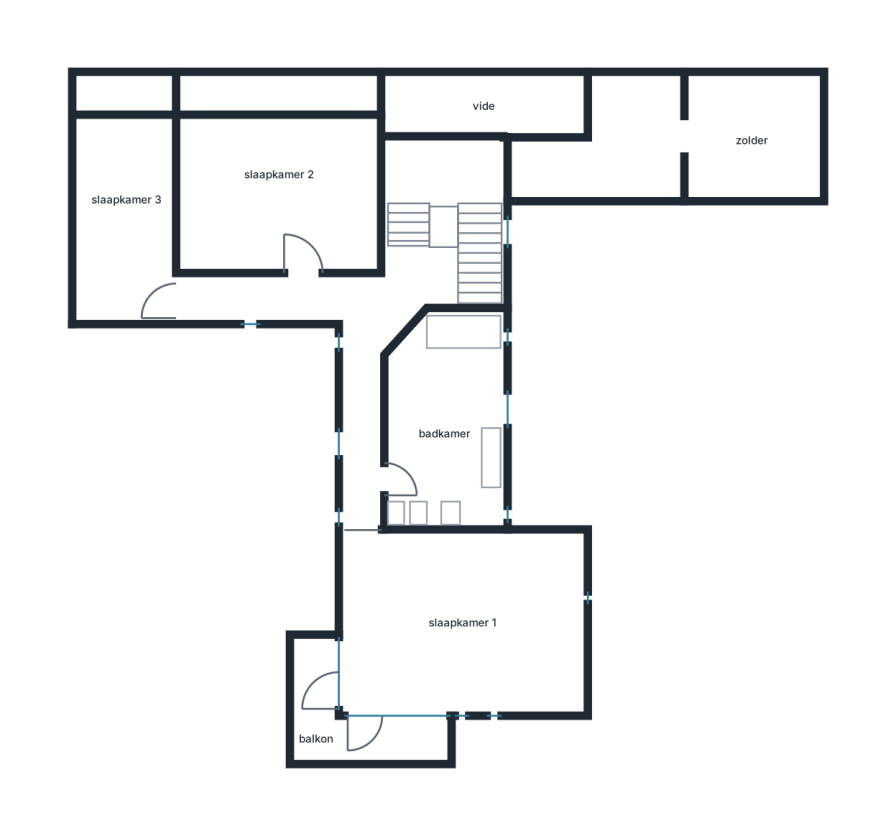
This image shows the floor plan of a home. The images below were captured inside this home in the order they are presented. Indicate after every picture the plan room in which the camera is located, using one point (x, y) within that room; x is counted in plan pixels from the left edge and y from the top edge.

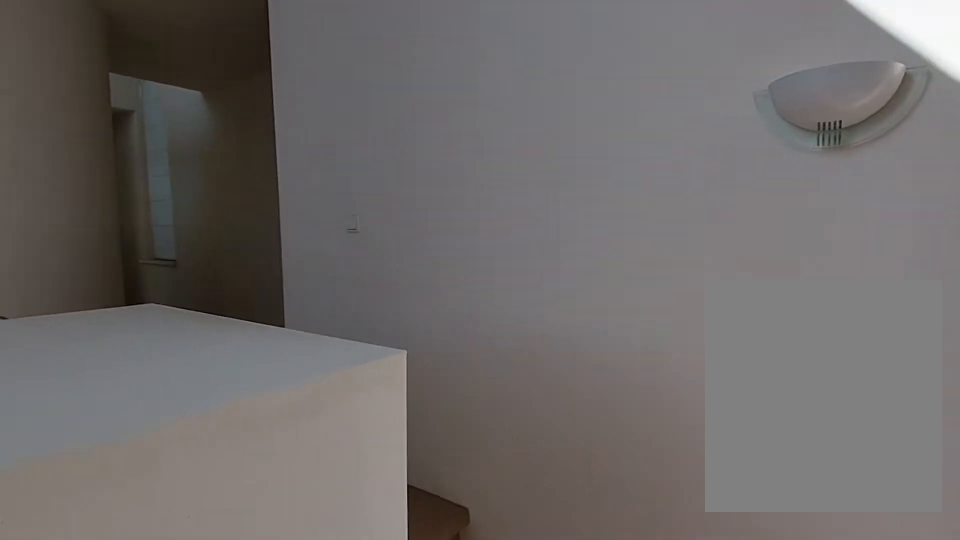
(373, 289)
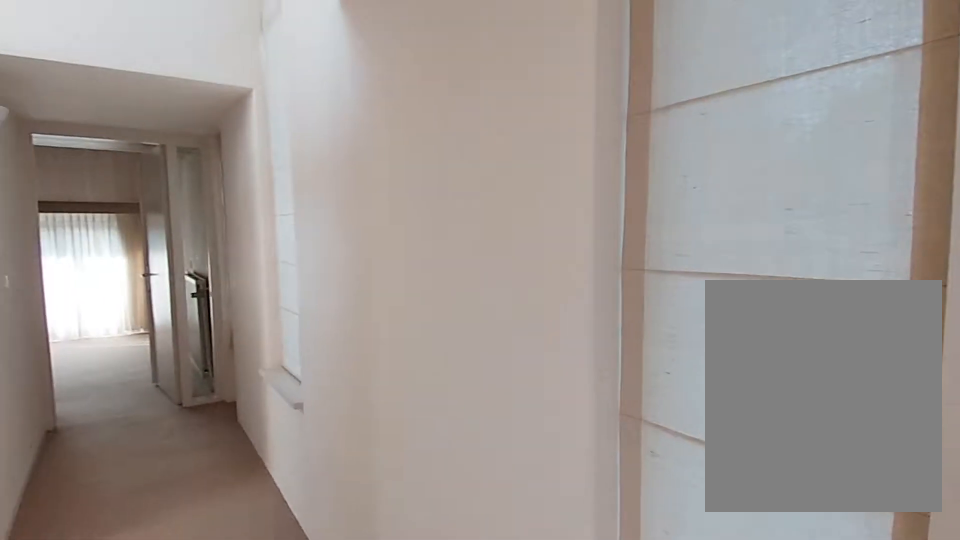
(373, 289)
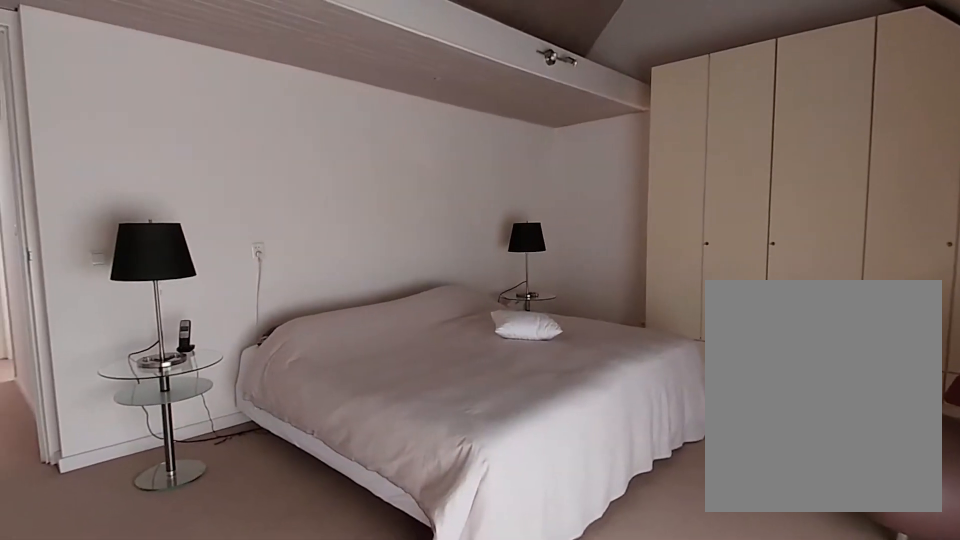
(462, 622)
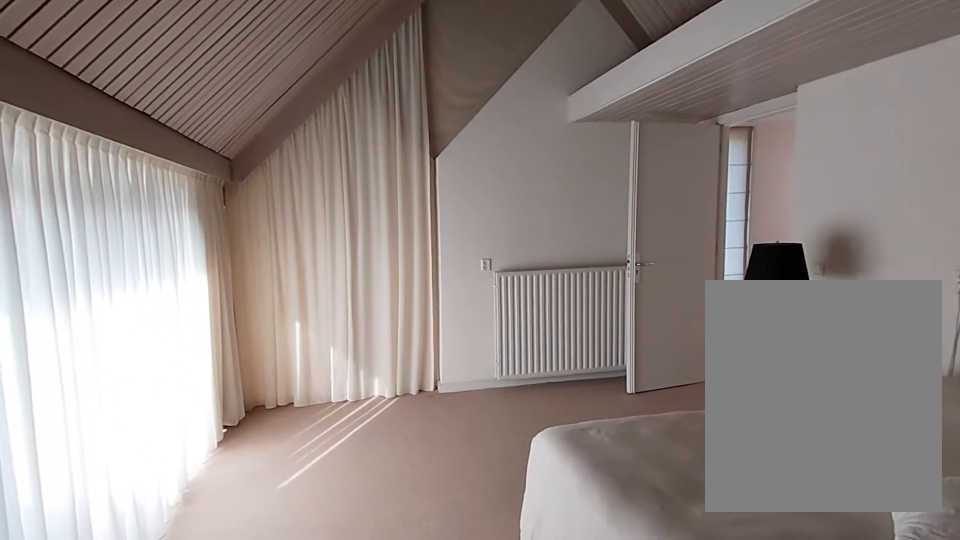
(462, 622)
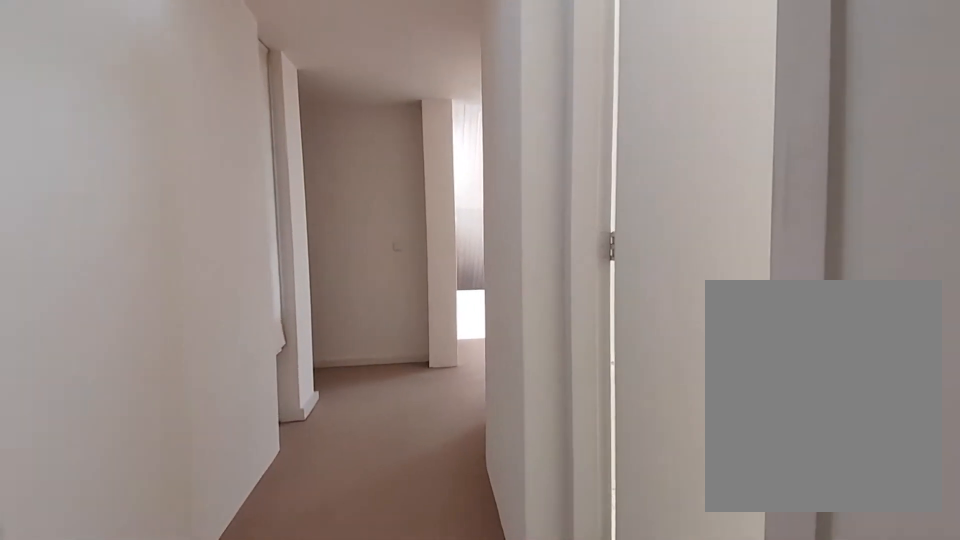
(373, 289)
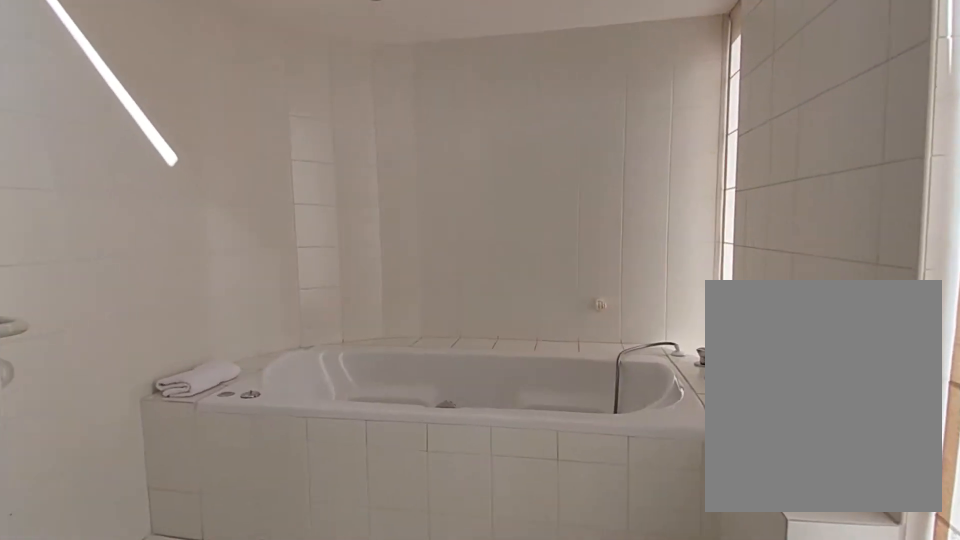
(445, 425)
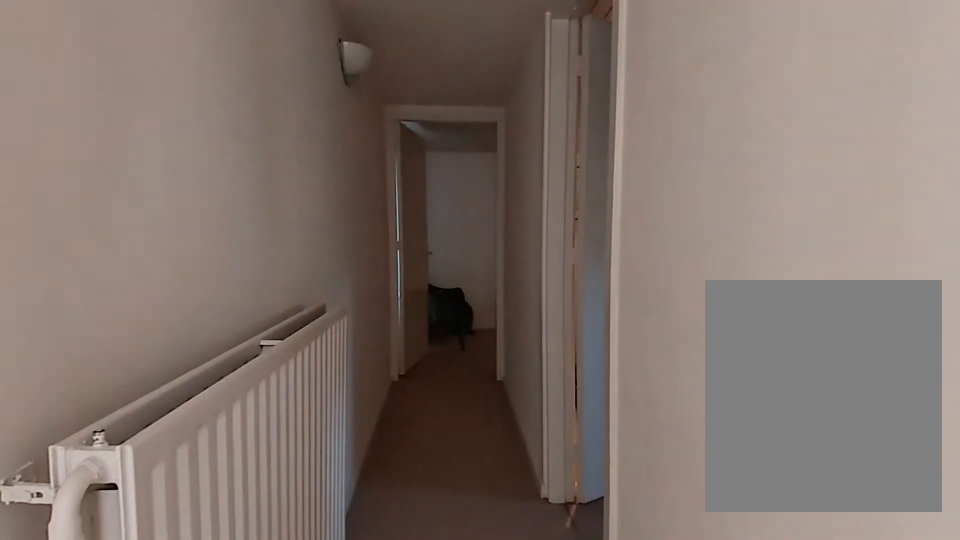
(373, 289)
